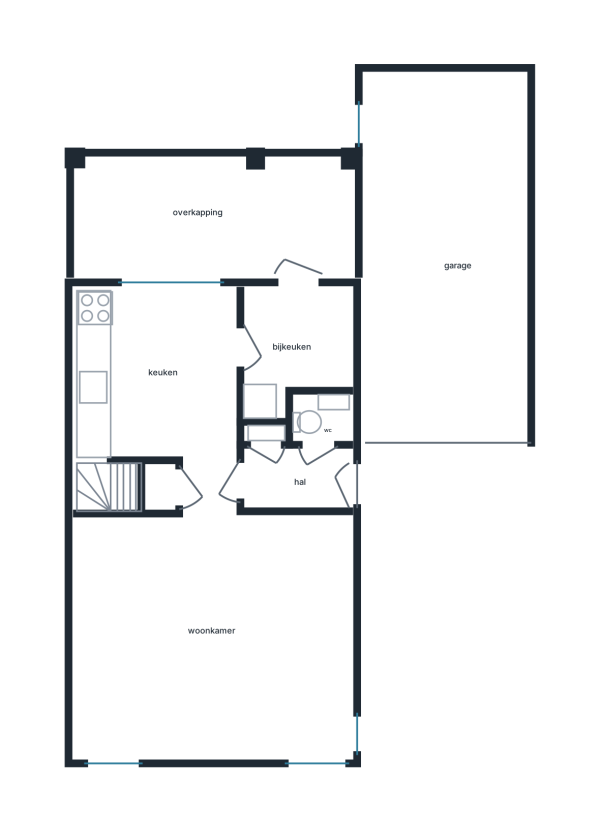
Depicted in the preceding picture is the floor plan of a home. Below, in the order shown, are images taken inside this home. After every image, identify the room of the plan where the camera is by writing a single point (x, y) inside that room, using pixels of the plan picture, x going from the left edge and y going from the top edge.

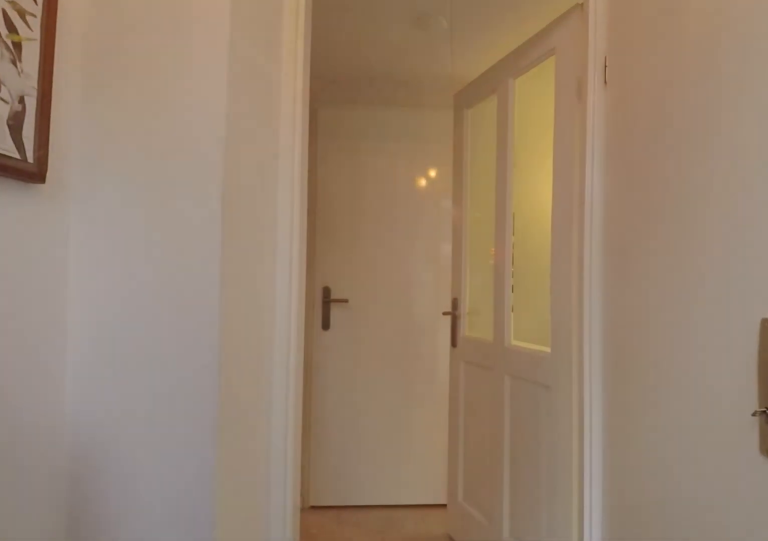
(295, 479)
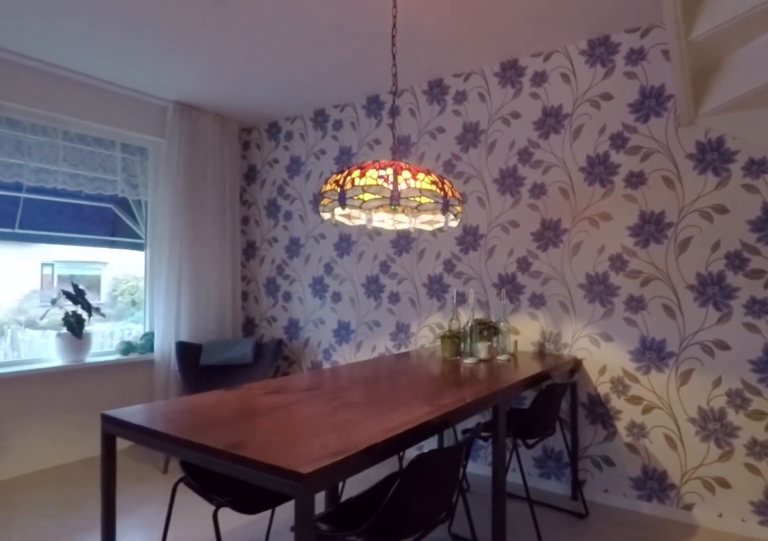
(212, 629)
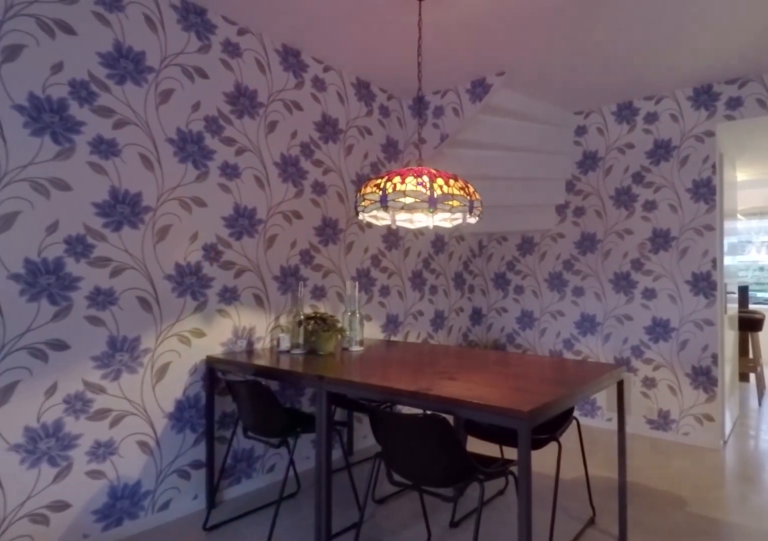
(212, 629)
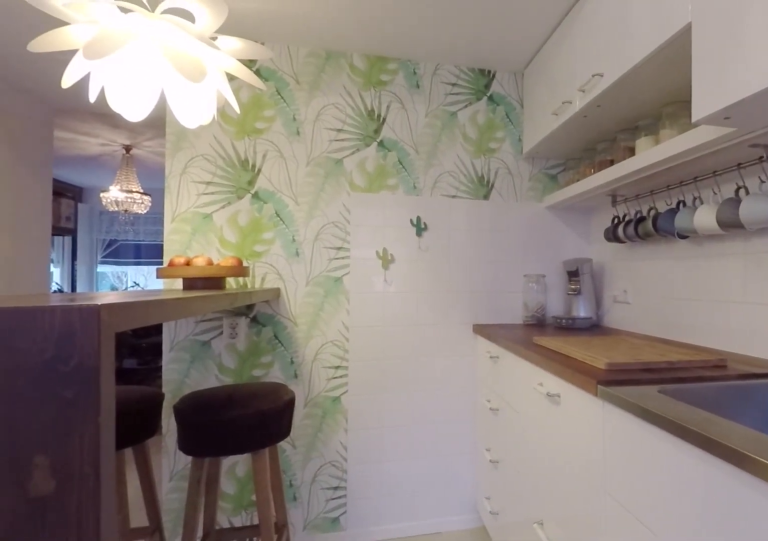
(157, 374)
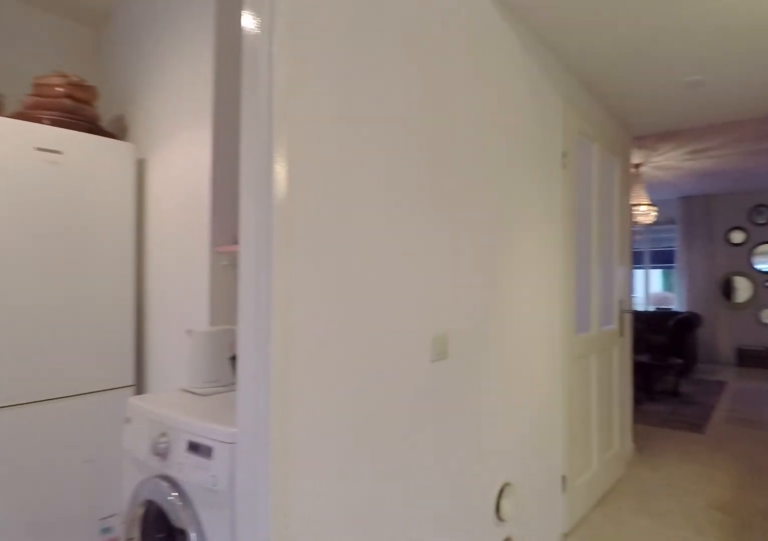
(157, 374)
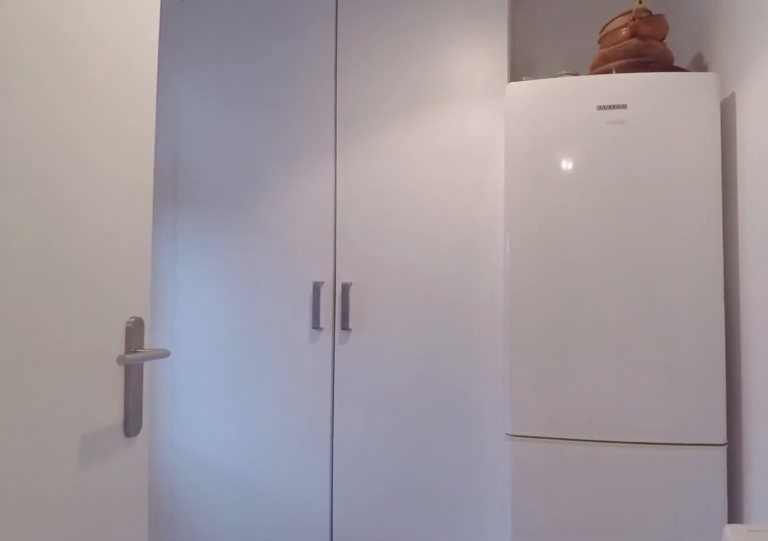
(293, 344)
